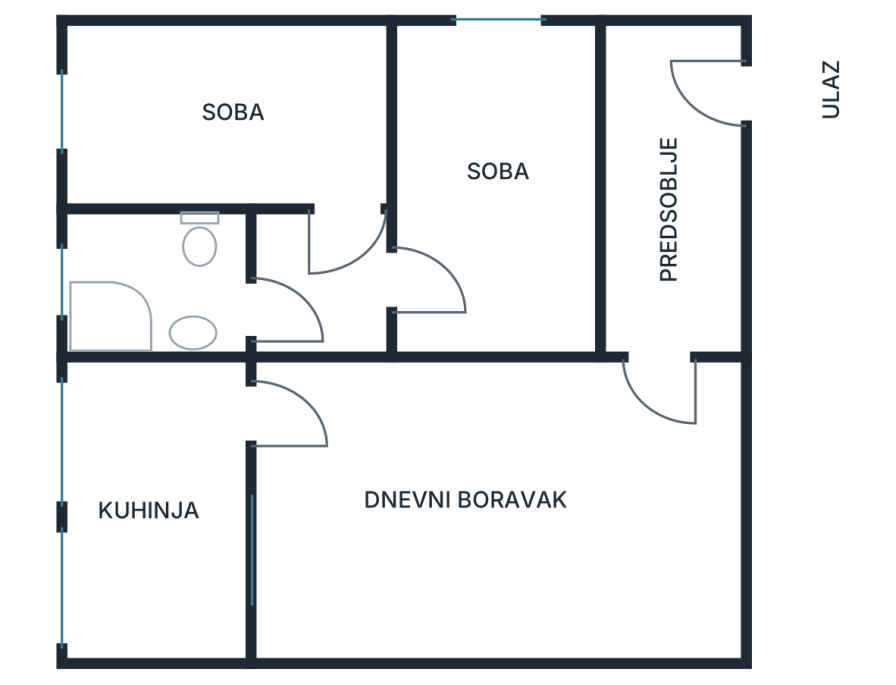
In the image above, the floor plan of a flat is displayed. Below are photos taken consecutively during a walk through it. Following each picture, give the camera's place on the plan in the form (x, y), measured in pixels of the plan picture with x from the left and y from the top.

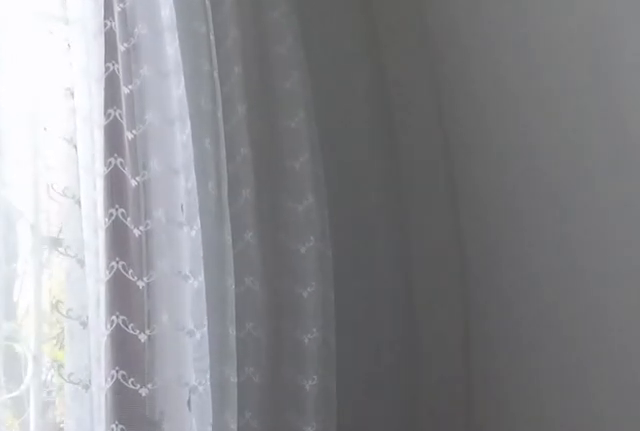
(149, 140)
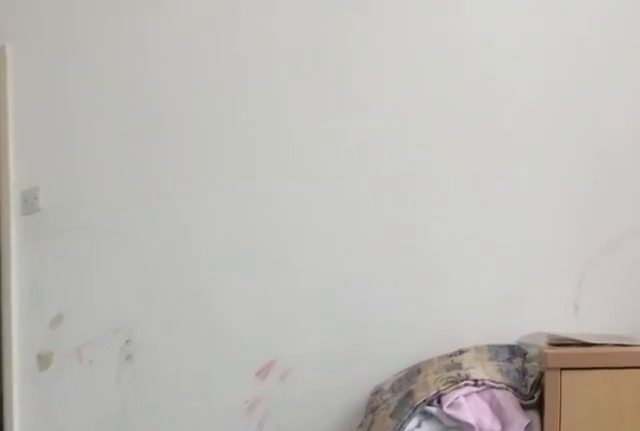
(118, 89)
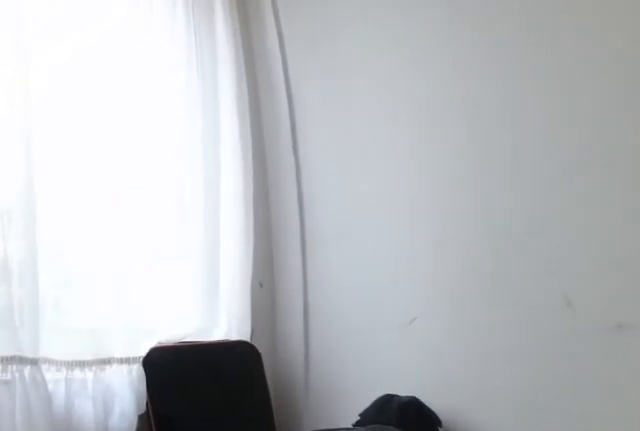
(472, 187)
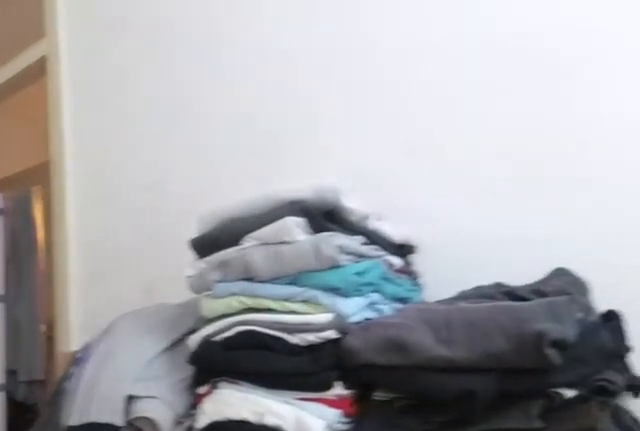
(493, 61)
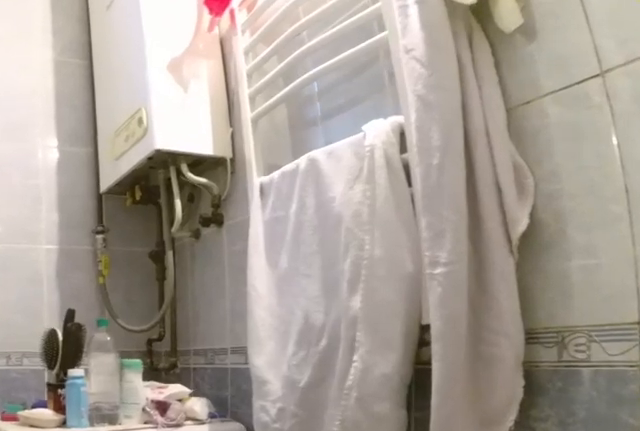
(268, 295)
